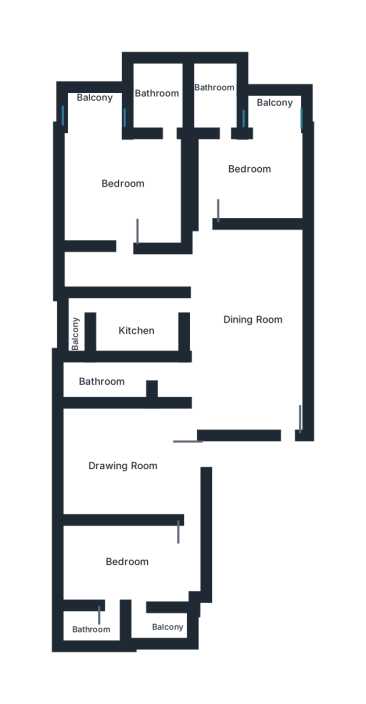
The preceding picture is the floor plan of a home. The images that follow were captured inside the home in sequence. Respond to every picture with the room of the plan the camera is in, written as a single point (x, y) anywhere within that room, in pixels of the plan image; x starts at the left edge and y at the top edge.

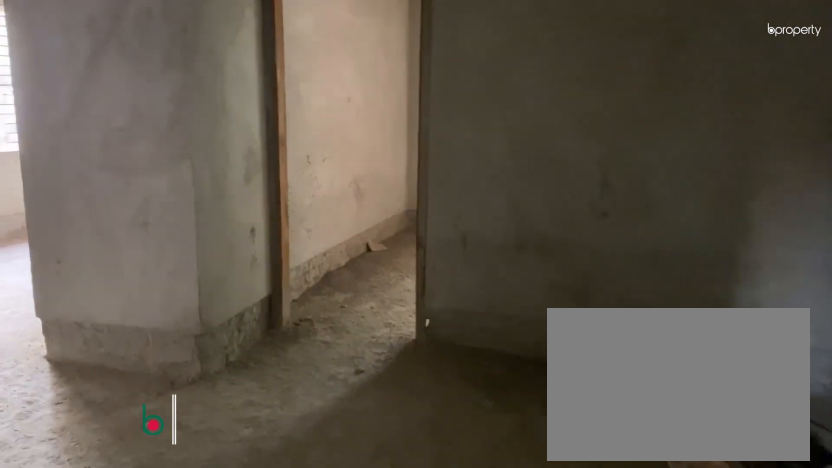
(252, 319)
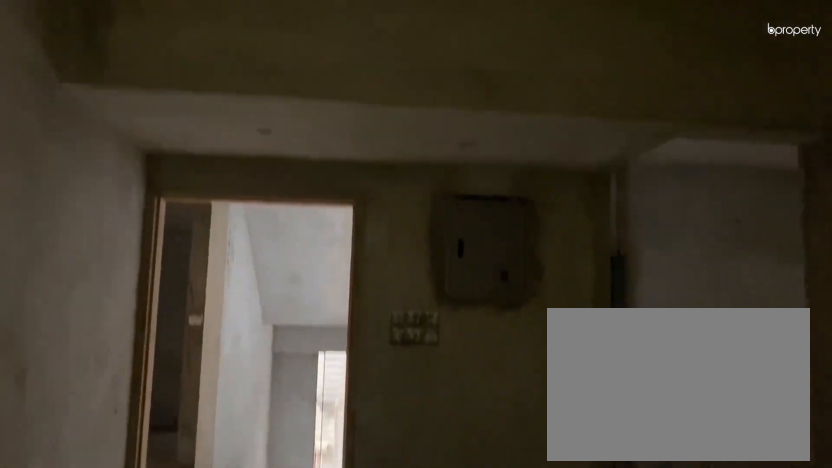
(252, 319)
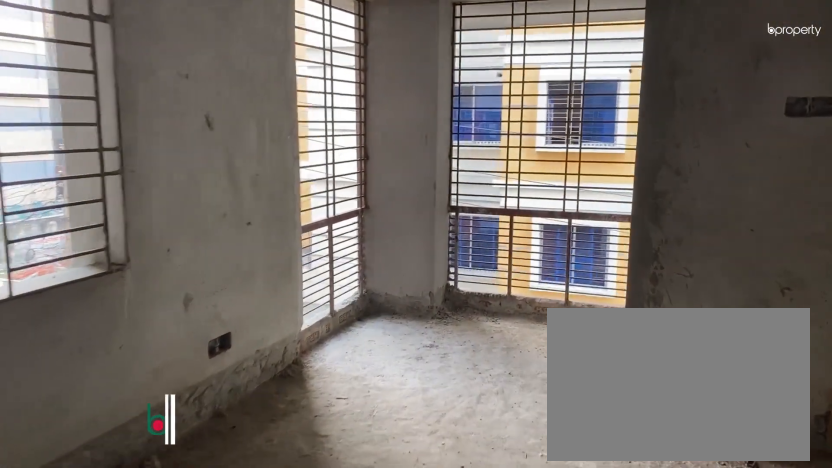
(118, 189)
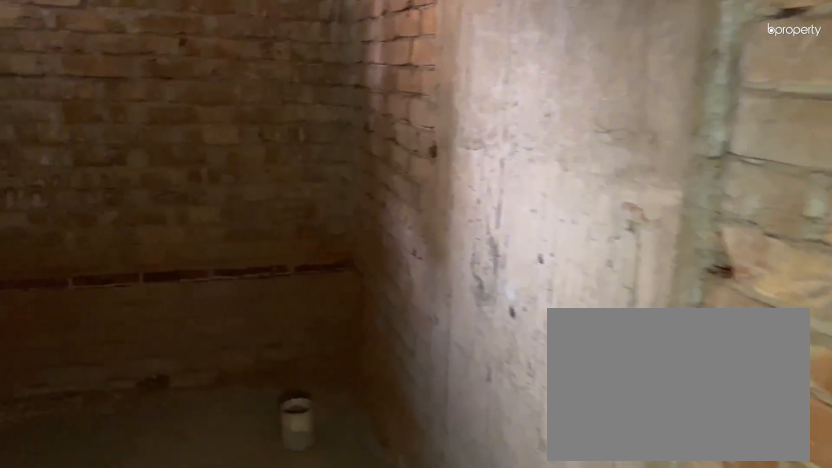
(154, 92)
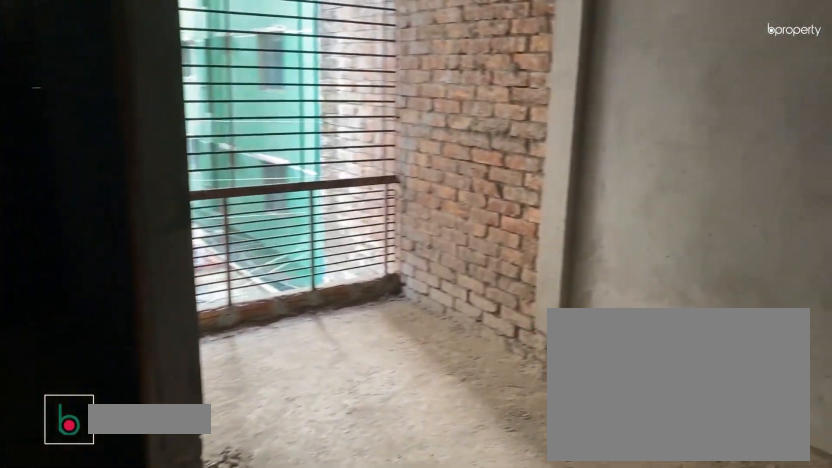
(256, 171)
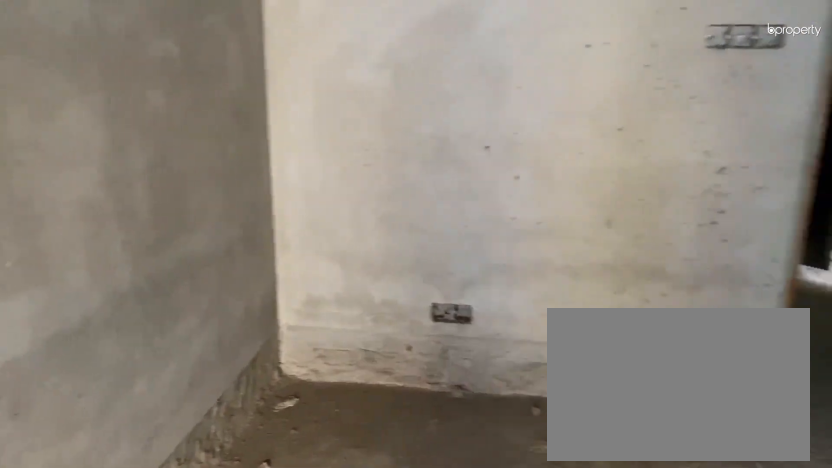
(256, 171)
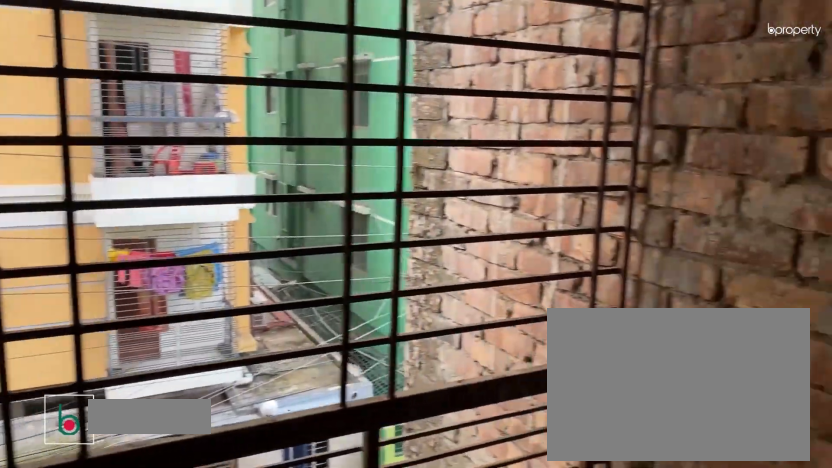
(272, 106)
